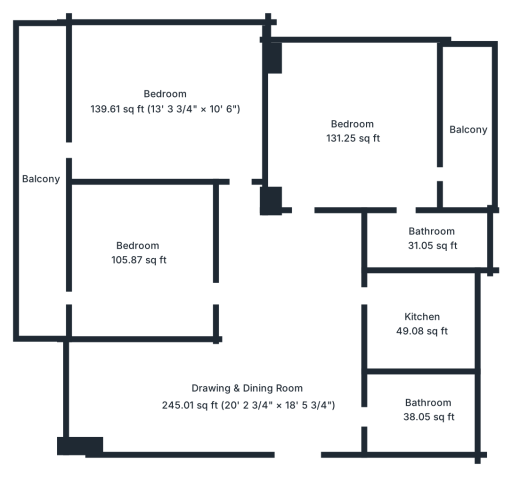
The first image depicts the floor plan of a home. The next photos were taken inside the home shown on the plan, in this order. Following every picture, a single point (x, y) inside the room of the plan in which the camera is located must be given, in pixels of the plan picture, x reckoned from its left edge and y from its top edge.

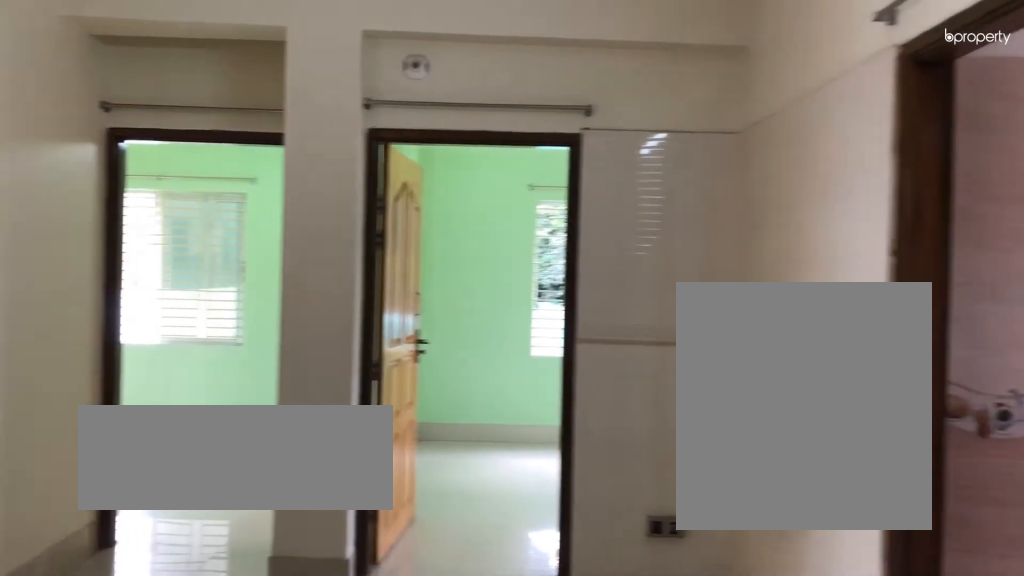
(247, 396)
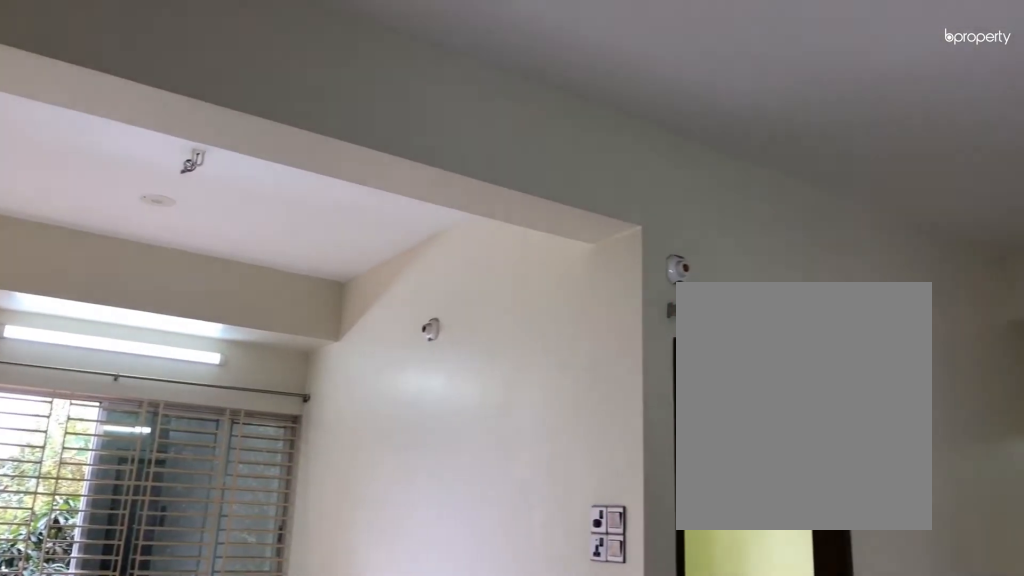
(248, 396)
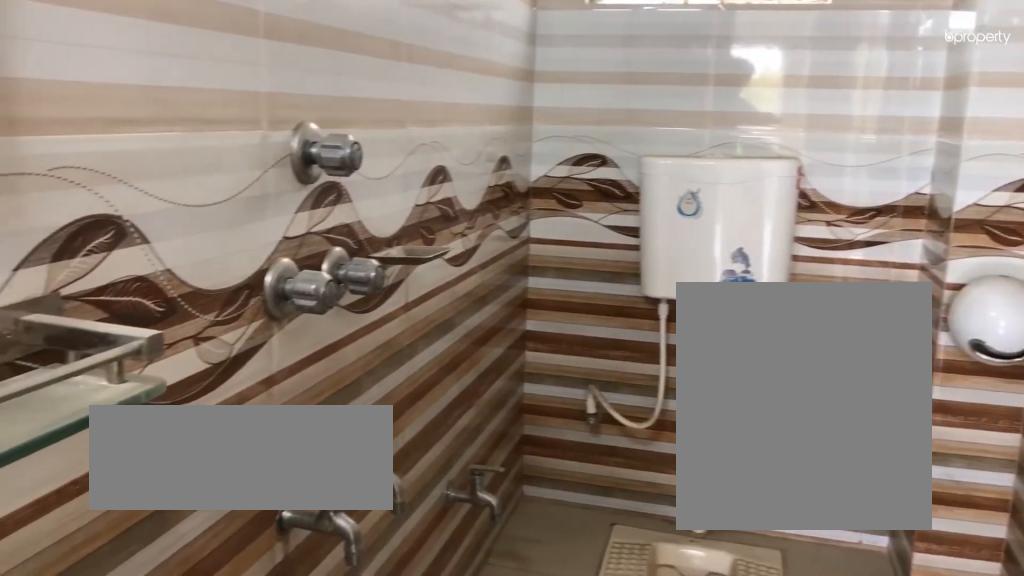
(430, 410)
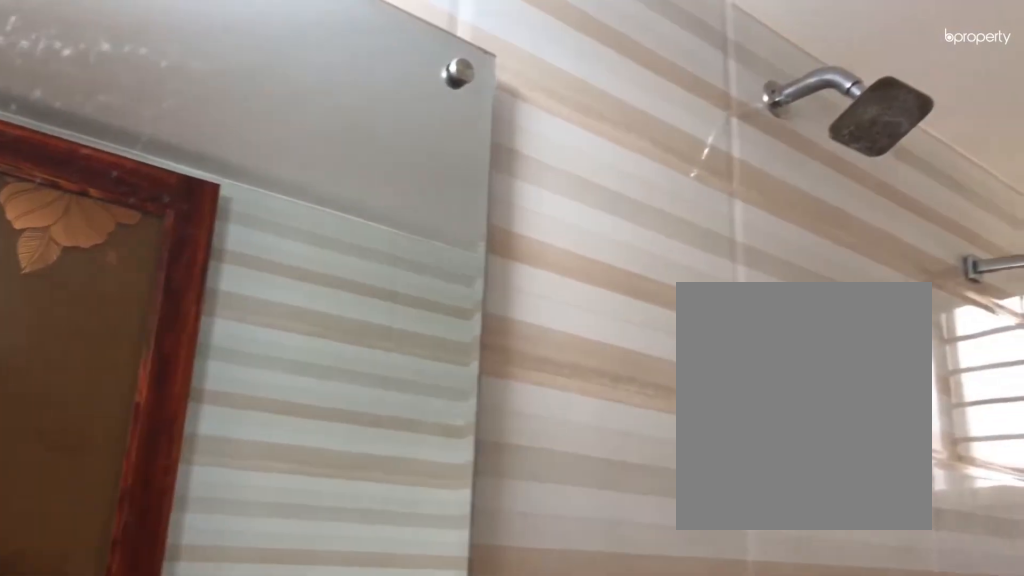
(430, 410)
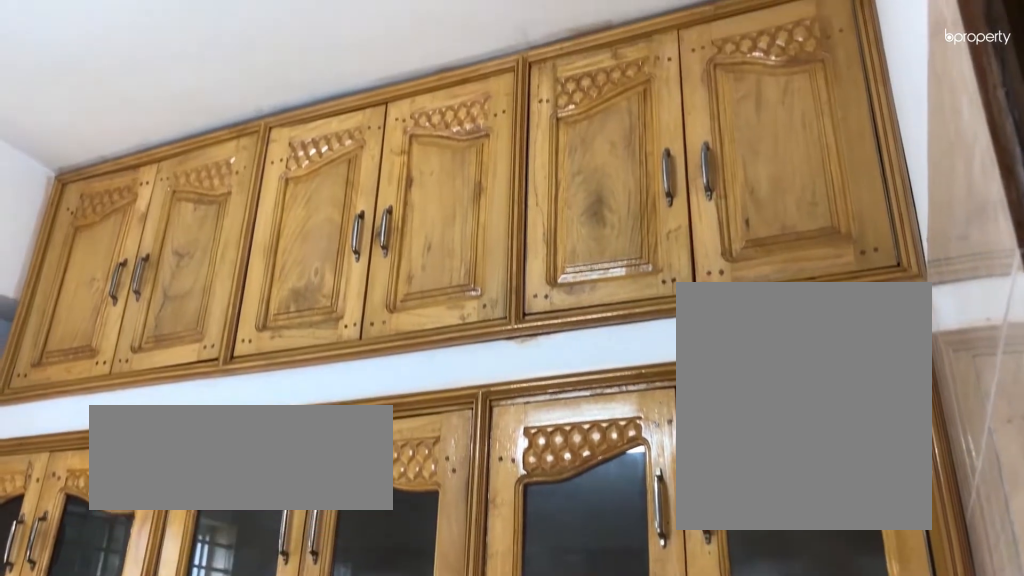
(421, 323)
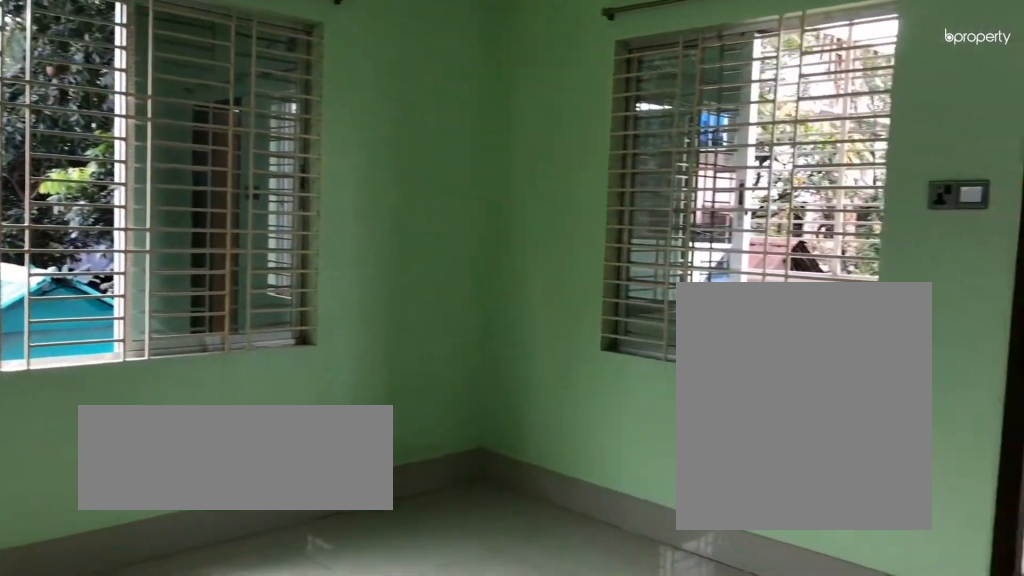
(353, 135)
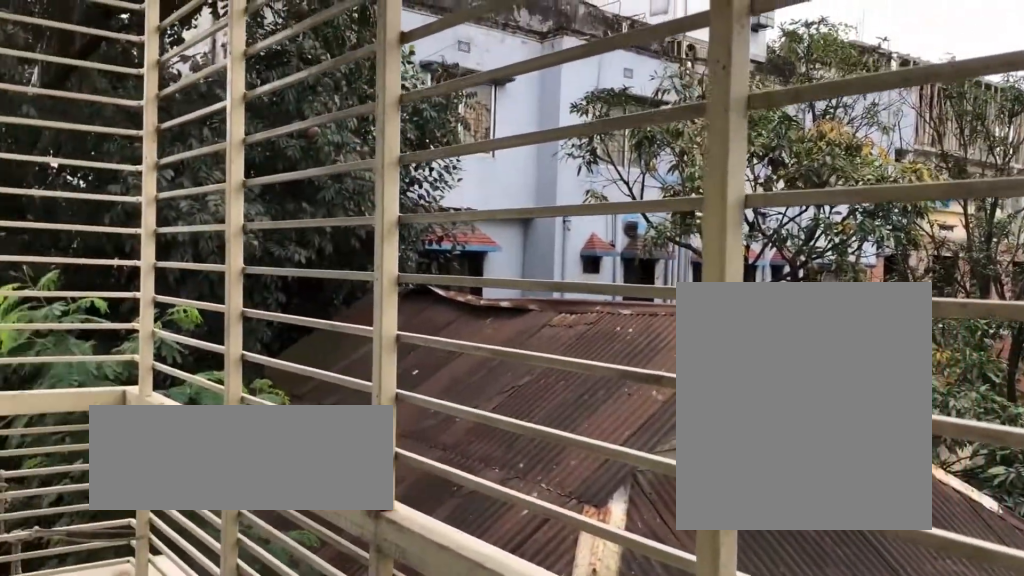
(469, 127)
